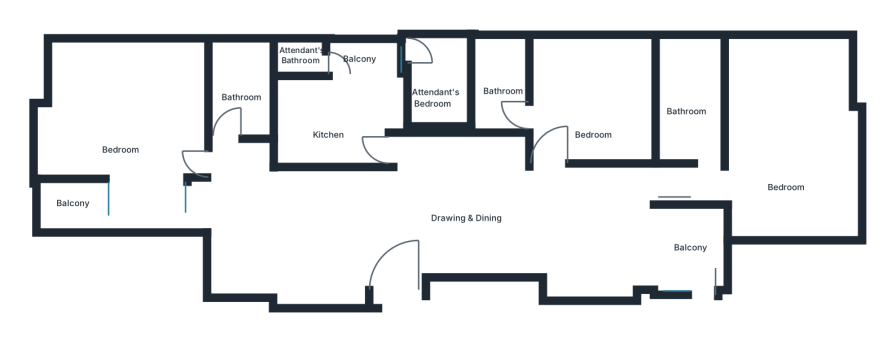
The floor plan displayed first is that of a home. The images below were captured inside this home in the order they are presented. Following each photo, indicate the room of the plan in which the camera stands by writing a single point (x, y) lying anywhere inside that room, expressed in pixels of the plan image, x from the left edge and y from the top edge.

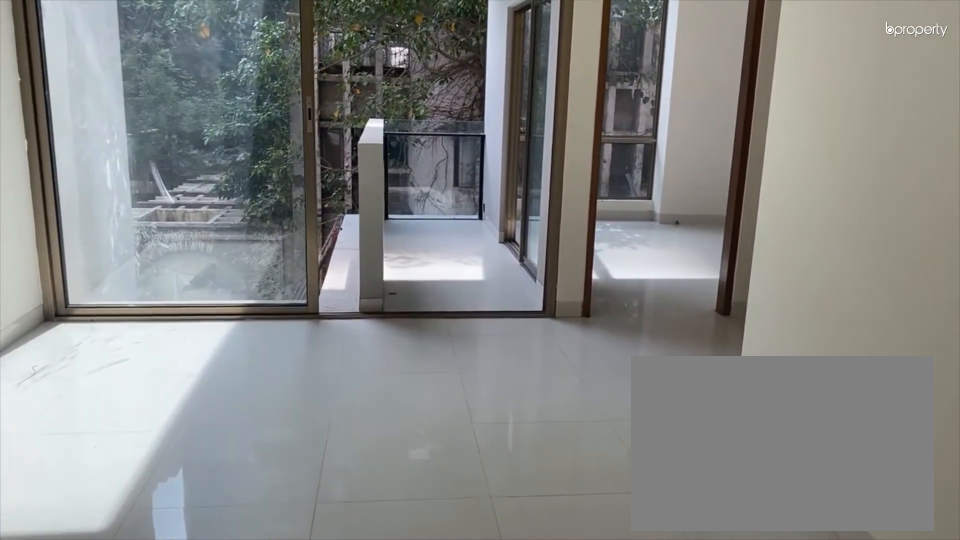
(332, 235)
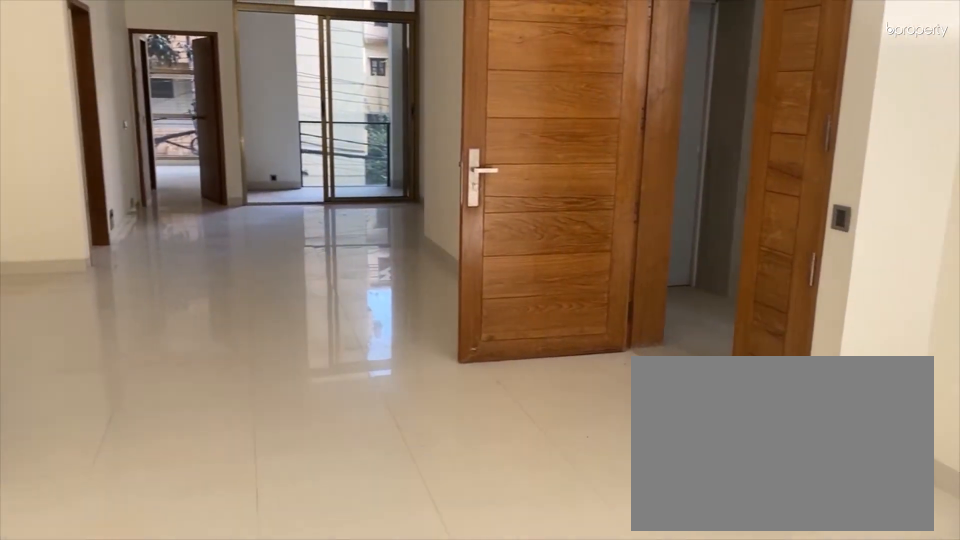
(266, 225)
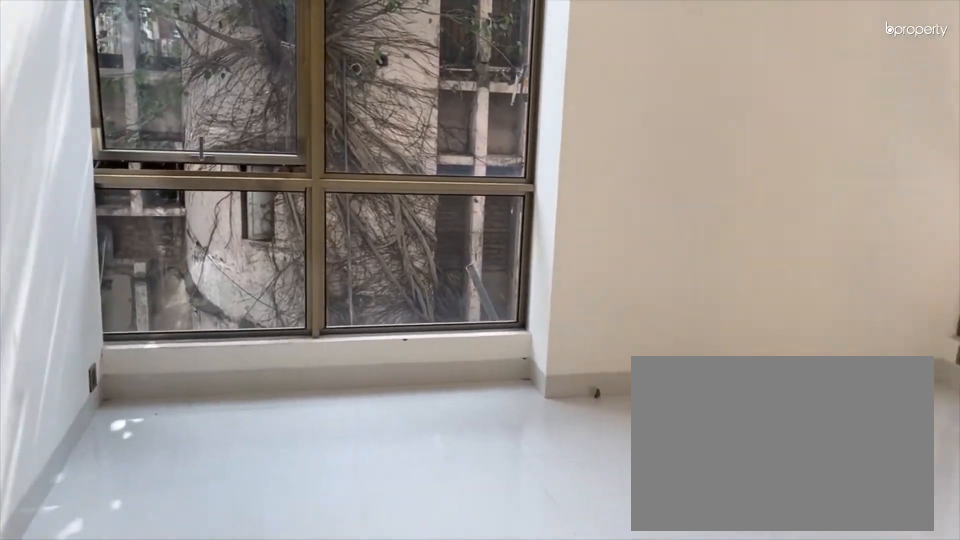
(120, 123)
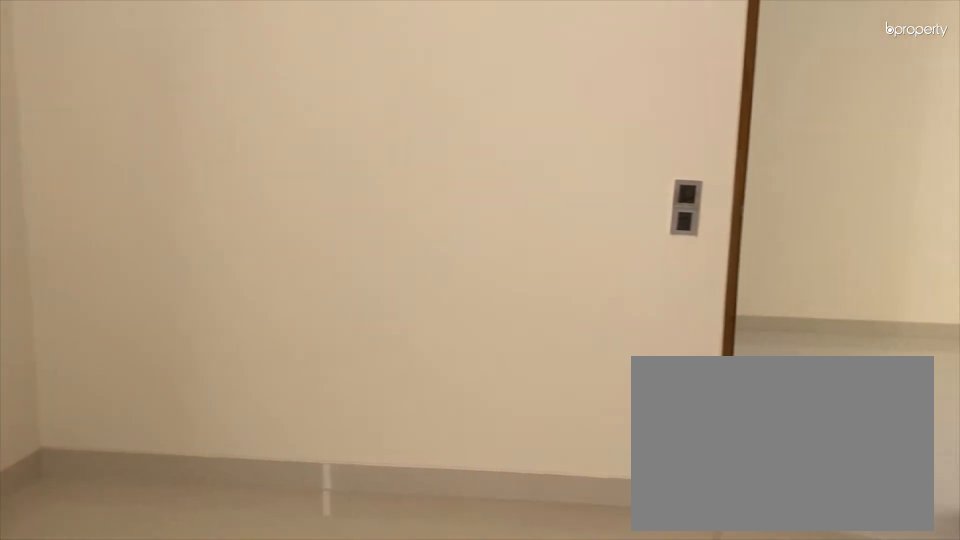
(588, 86)
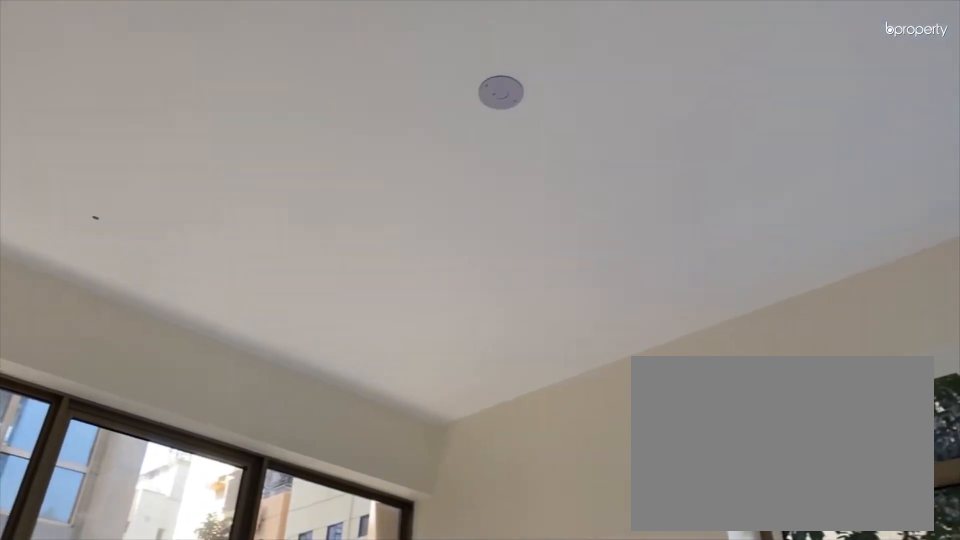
(784, 133)
